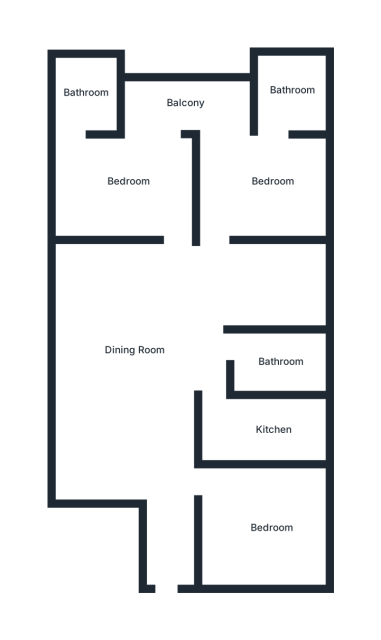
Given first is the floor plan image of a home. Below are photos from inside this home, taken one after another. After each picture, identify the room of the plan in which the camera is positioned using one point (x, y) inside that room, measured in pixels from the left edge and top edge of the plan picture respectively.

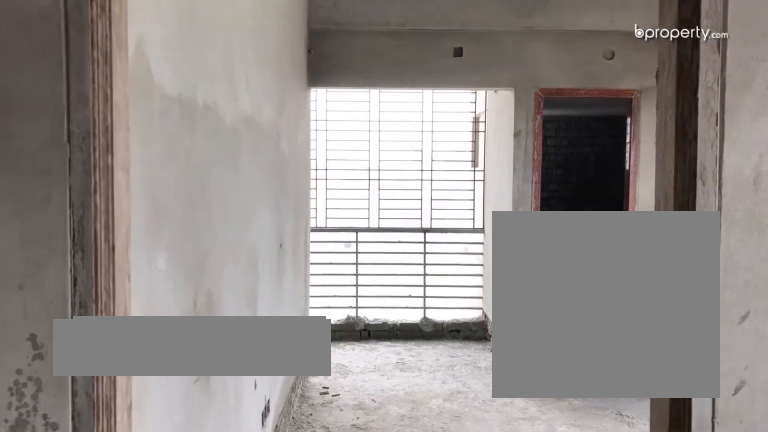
(272, 181)
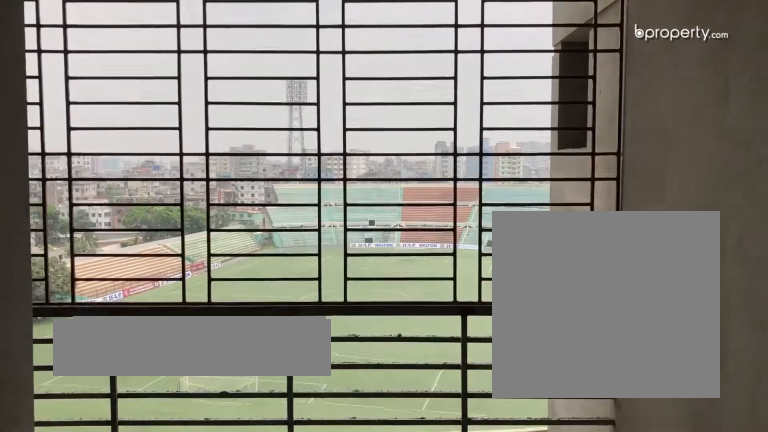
(225, 109)
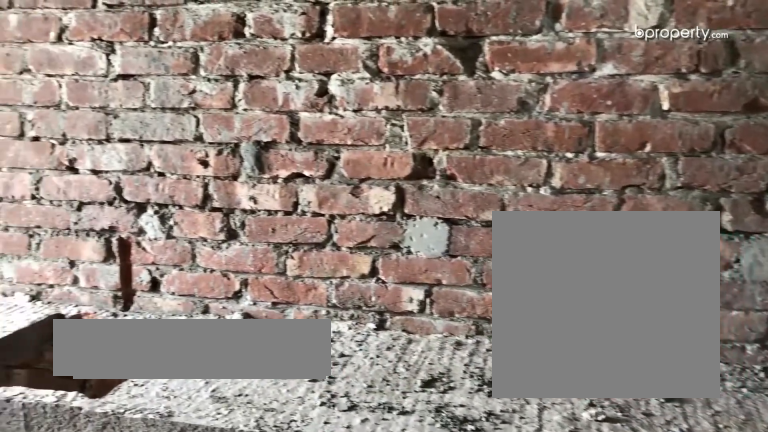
(276, 427)
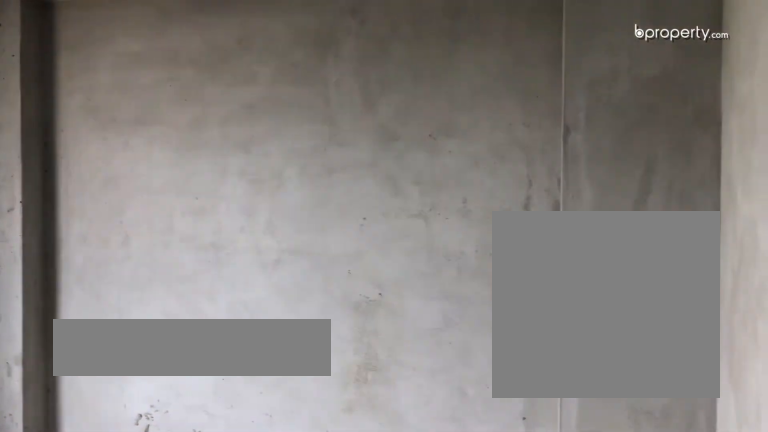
(274, 534)
